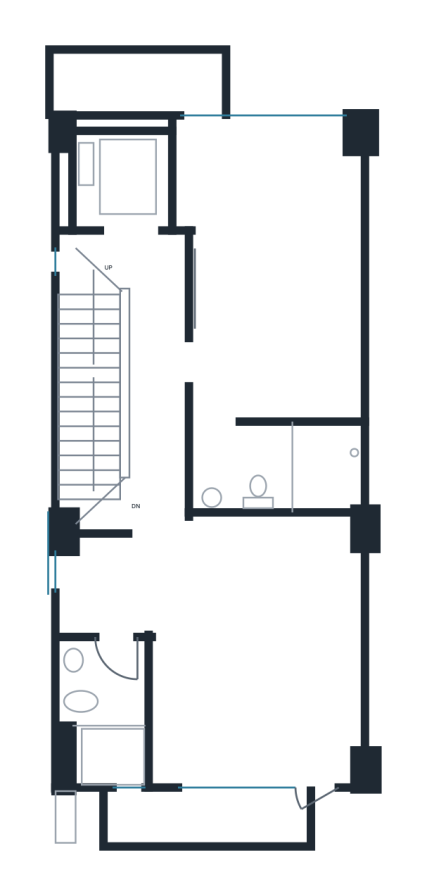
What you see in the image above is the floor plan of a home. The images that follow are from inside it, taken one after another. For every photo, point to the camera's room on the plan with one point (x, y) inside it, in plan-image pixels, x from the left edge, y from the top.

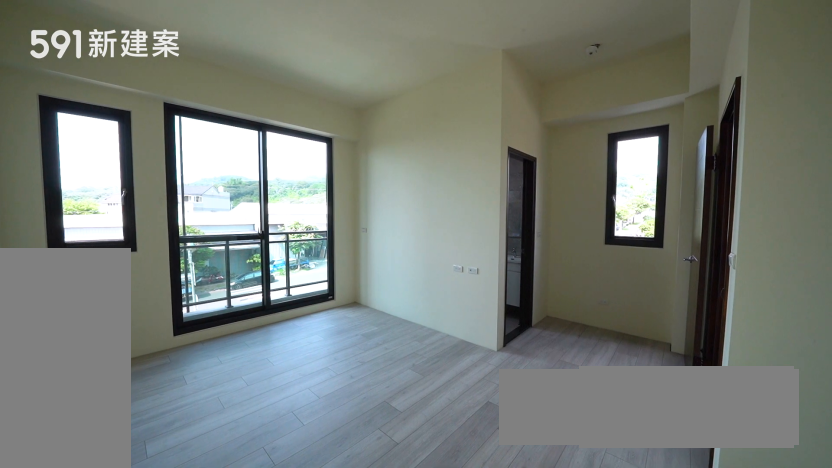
(229, 643)
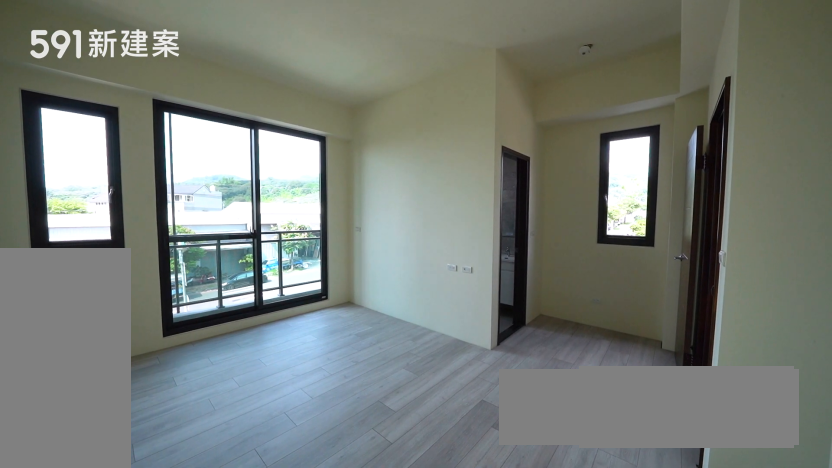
(229, 643)
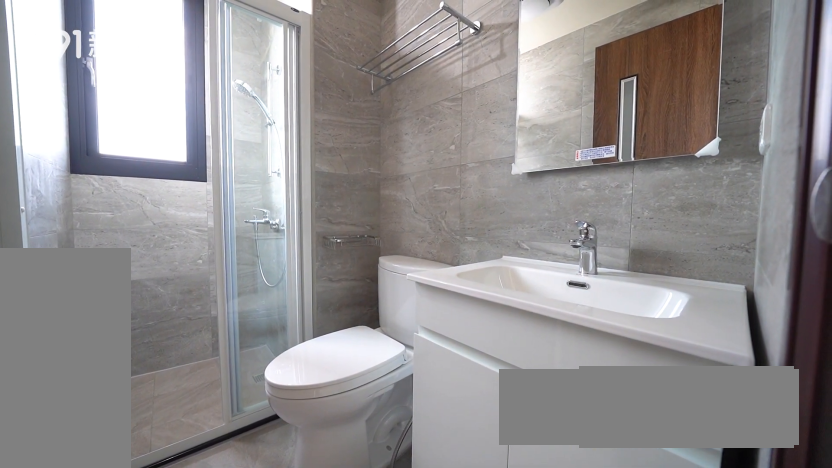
(104, 715)
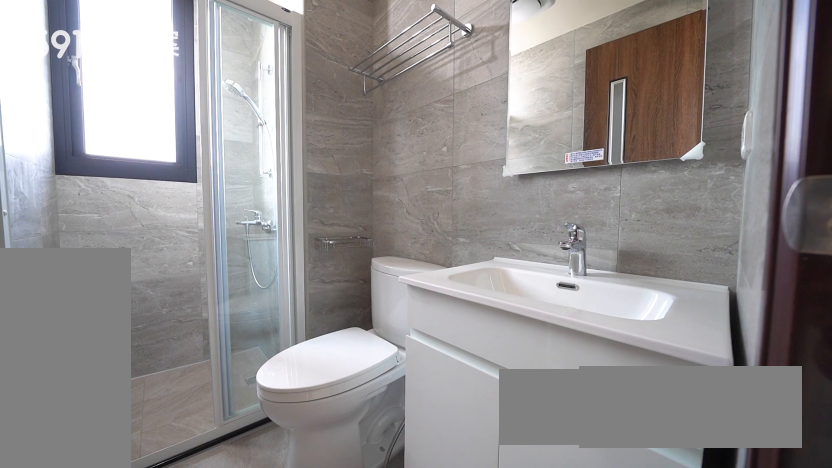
(104, 715)
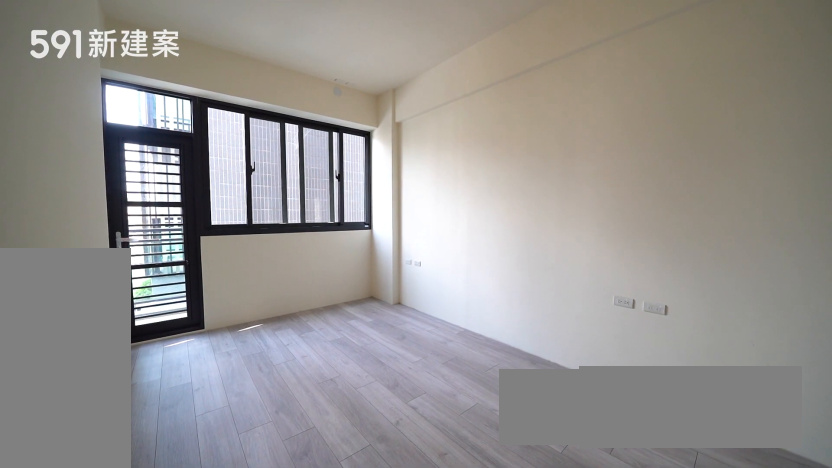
(280, 270)
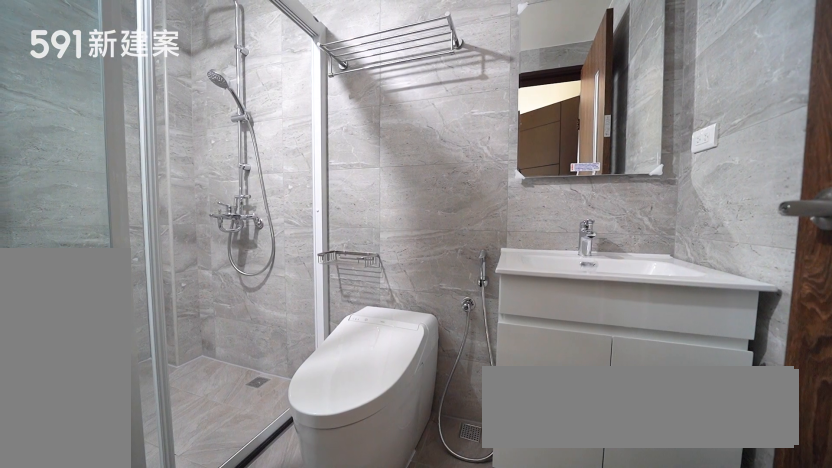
(278, 468)
